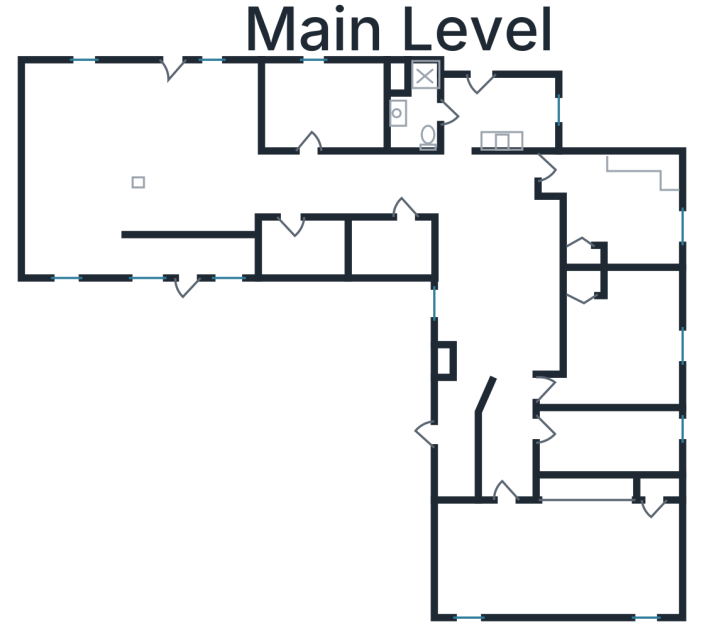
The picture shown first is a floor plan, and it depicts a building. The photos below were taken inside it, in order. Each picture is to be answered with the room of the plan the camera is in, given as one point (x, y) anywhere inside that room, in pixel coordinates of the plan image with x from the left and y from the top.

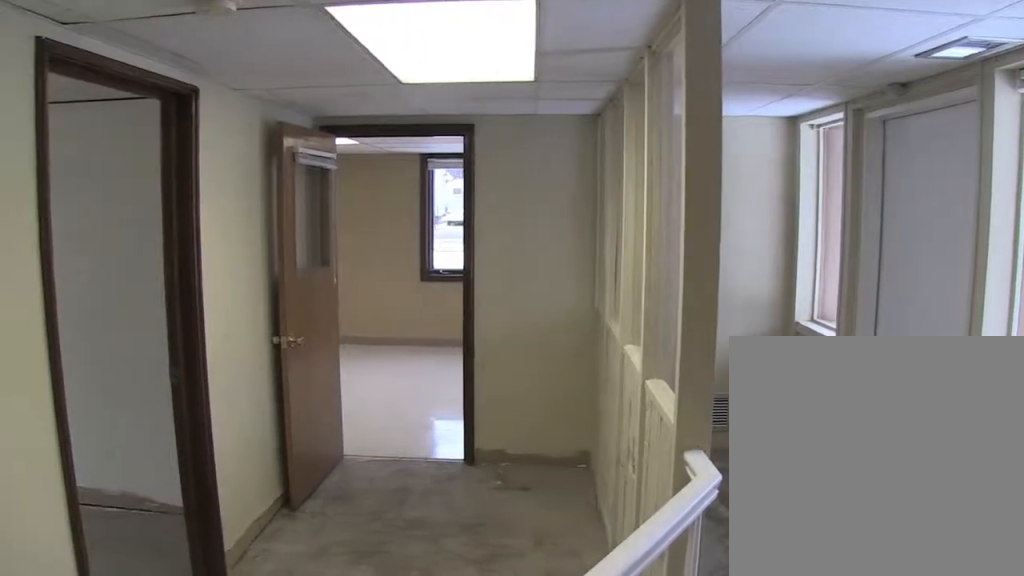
(508, 440)
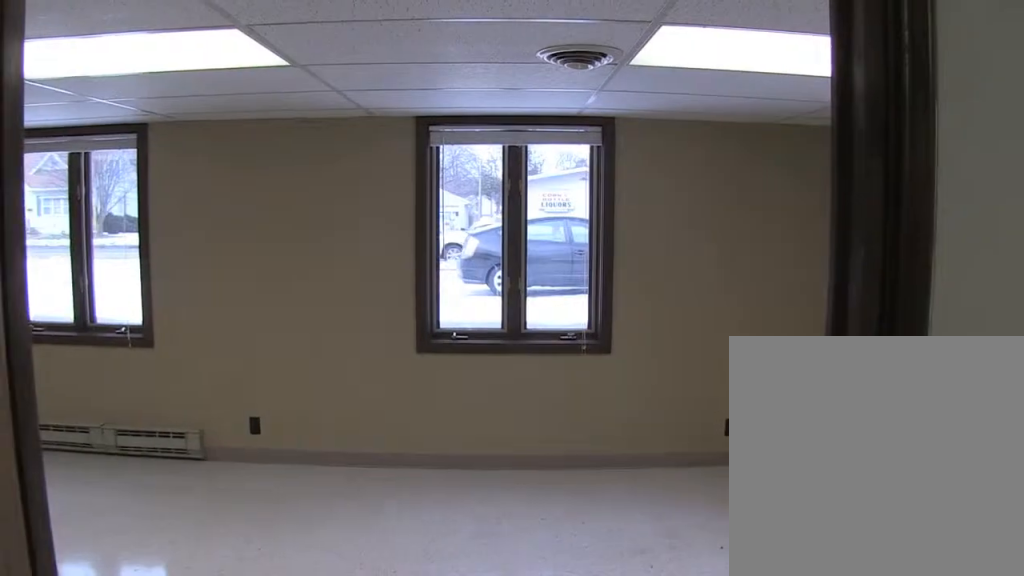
(553, 557)
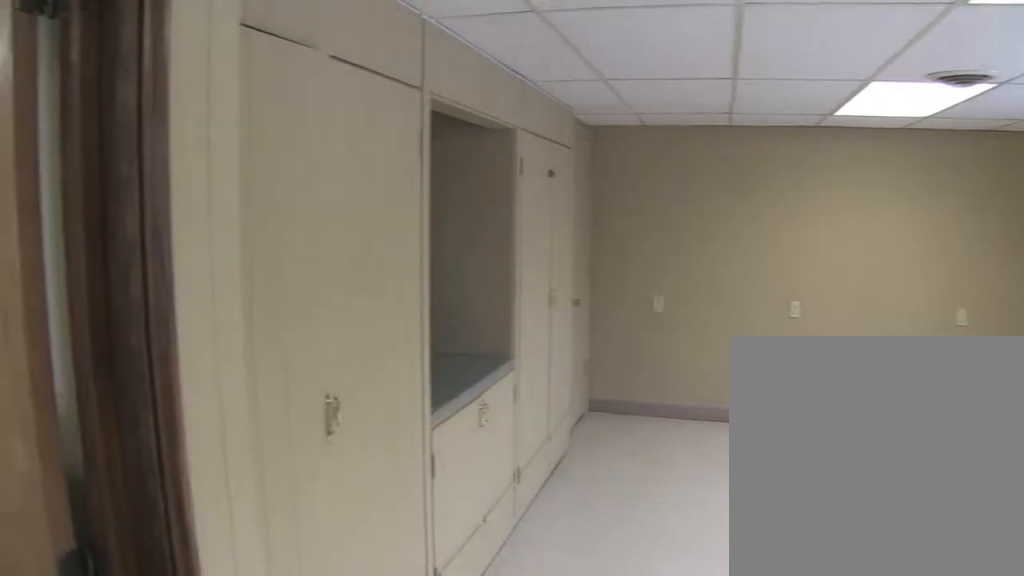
(553, 557)
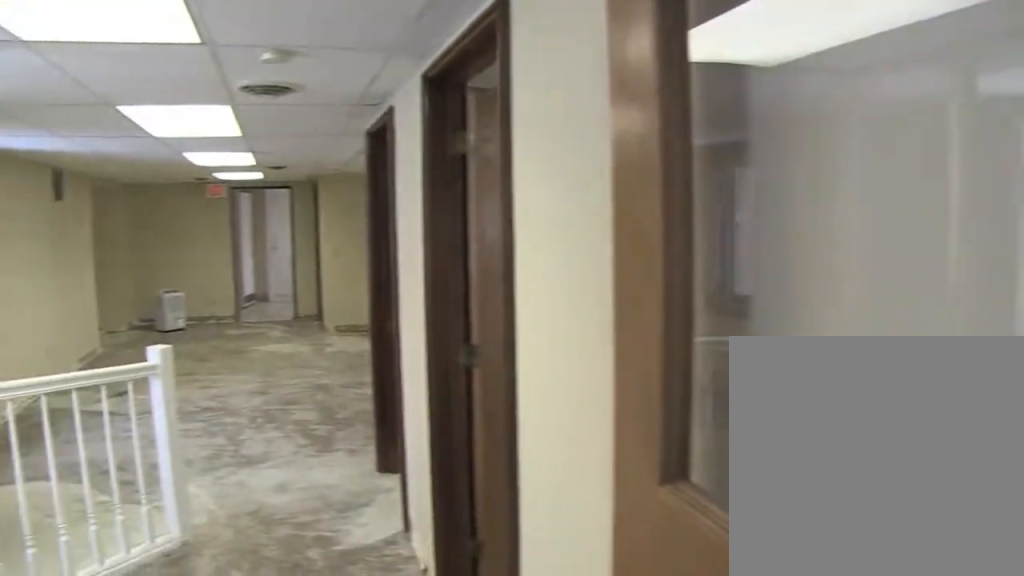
(508, 441)
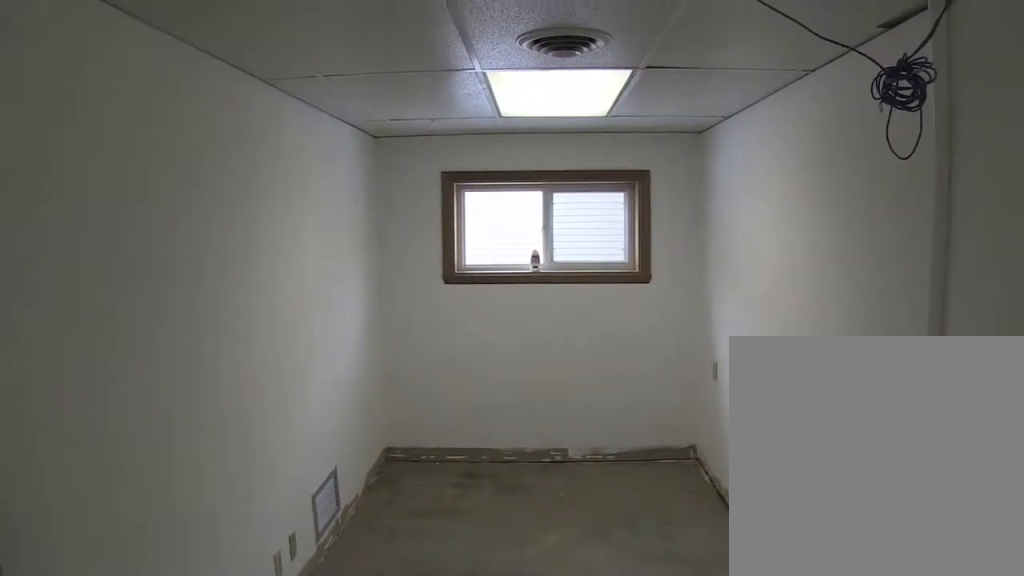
(606, 440)
